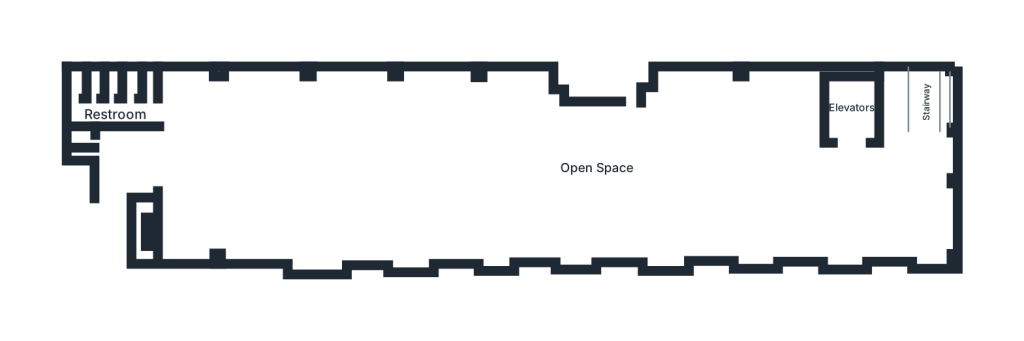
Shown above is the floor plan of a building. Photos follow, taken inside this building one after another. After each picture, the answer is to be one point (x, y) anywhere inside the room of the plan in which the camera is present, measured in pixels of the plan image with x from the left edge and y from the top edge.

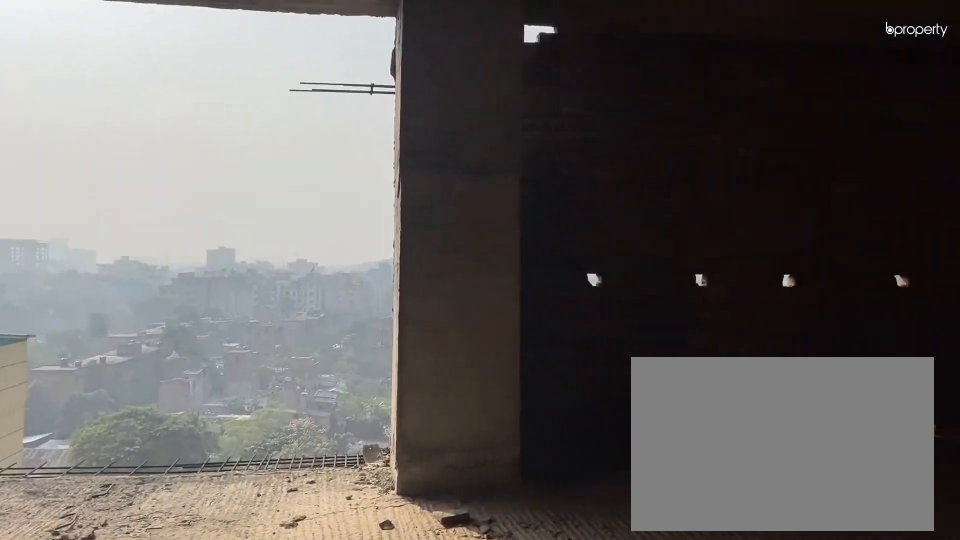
(921, 211)
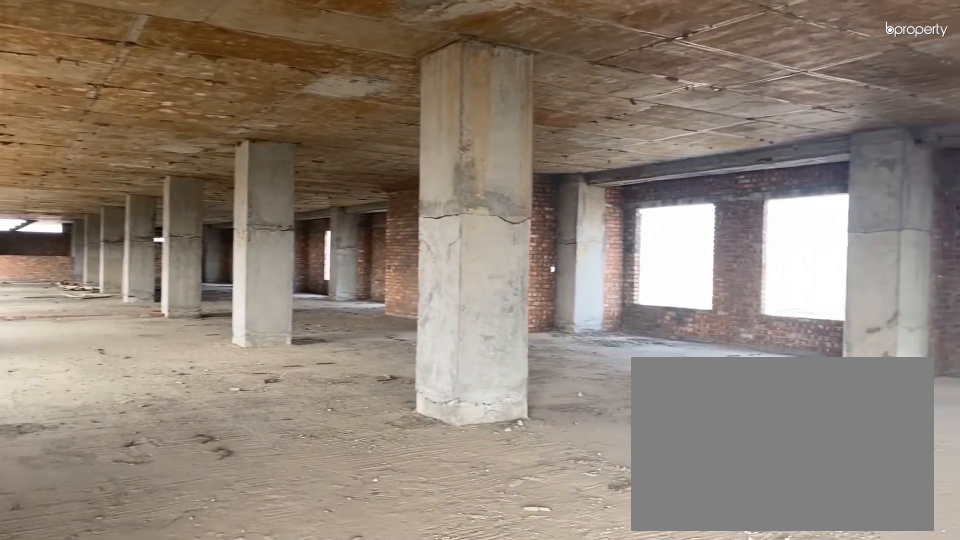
(761, 172)
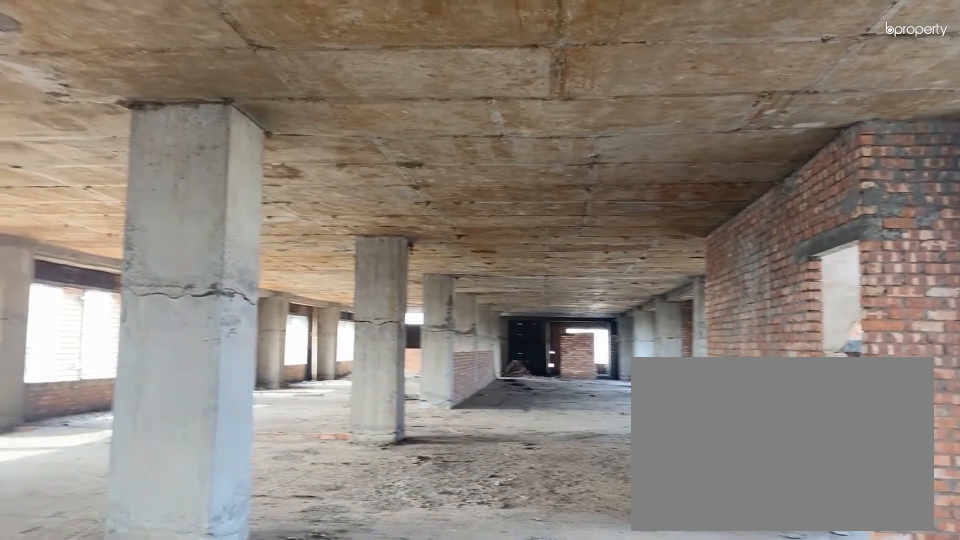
(647, 141)
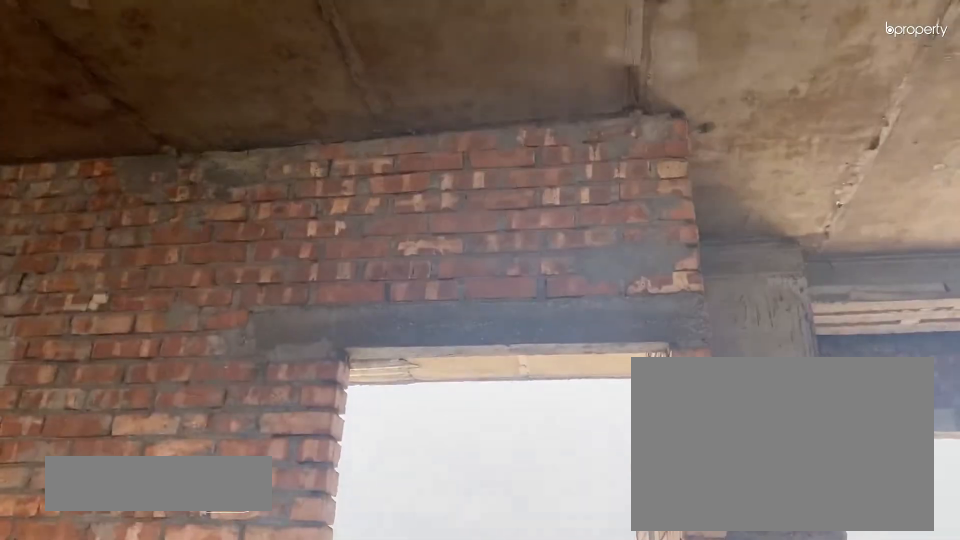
(635, 123)
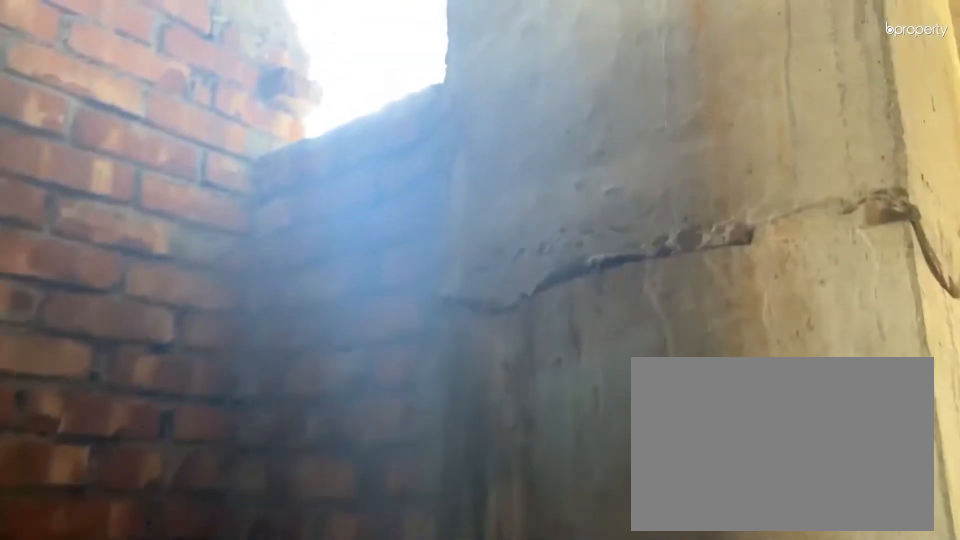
(149, 86)
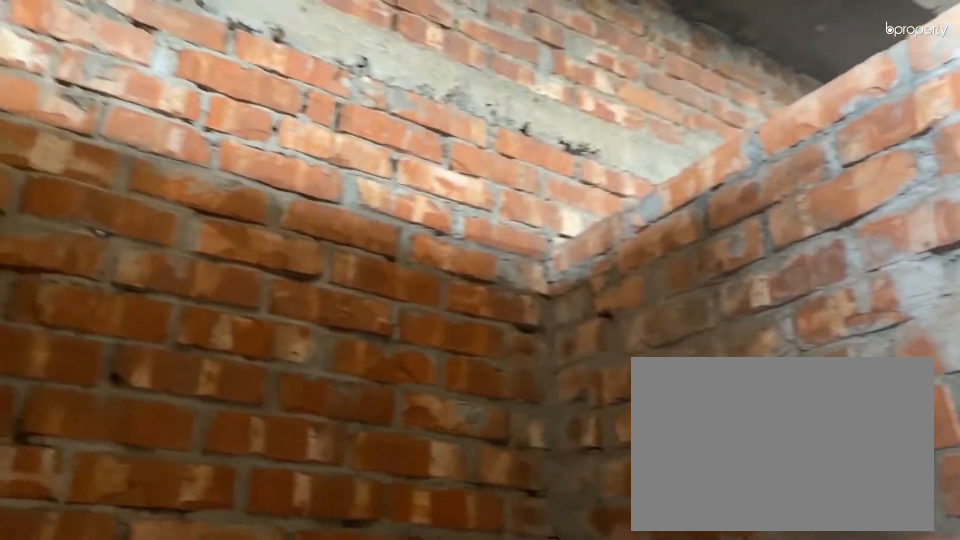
(112, 90)
